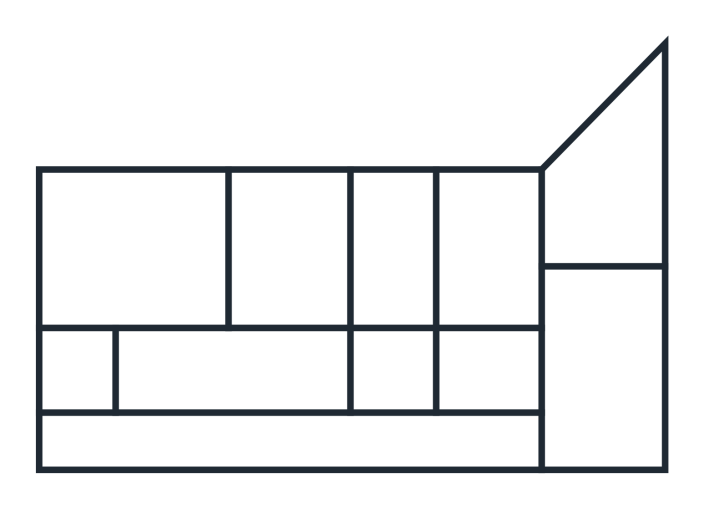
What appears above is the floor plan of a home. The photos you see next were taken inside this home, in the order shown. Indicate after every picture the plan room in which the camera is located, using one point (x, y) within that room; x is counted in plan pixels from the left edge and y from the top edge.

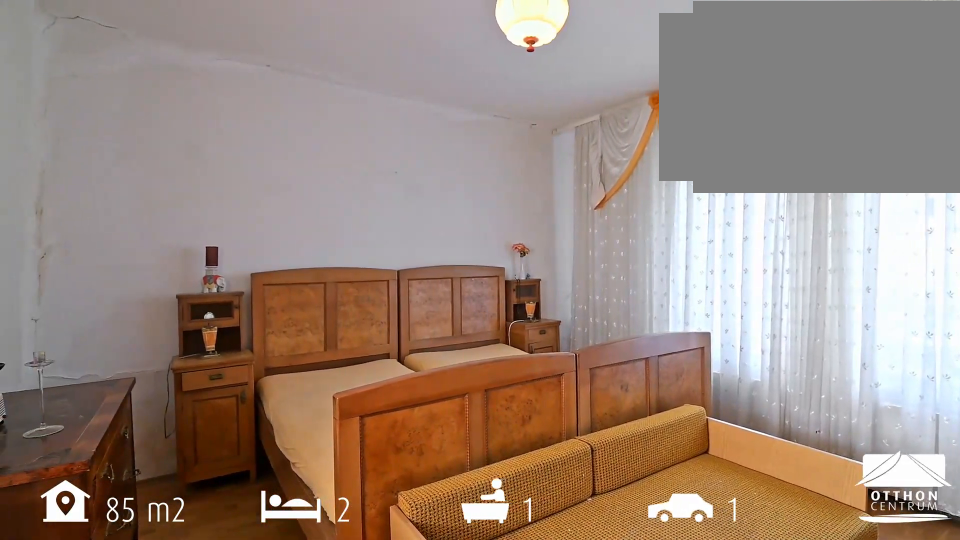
(137, 251)
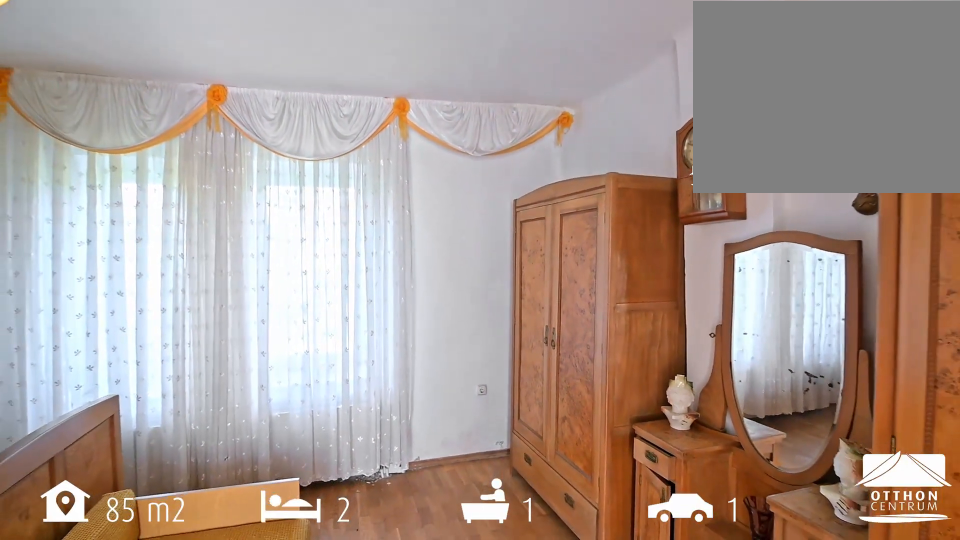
(137, 251)
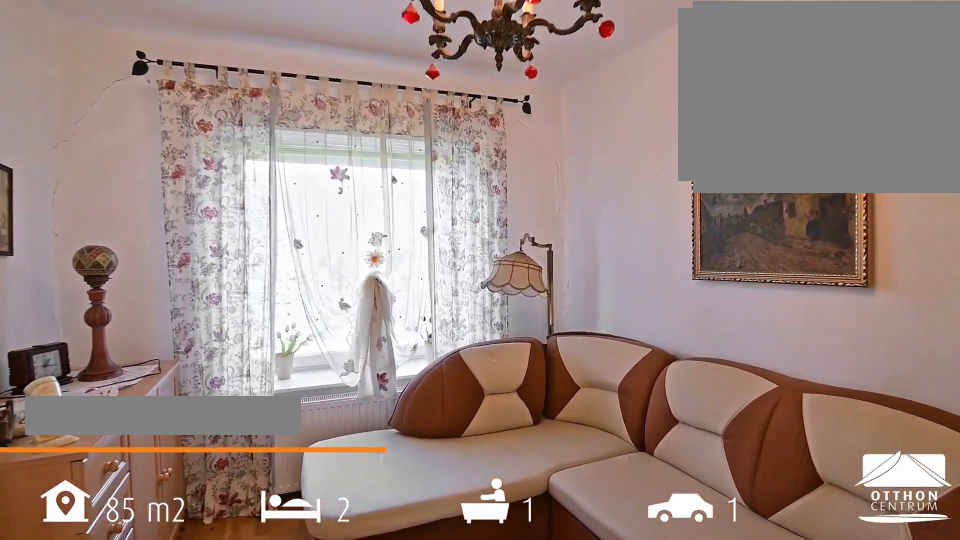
(293, 251)
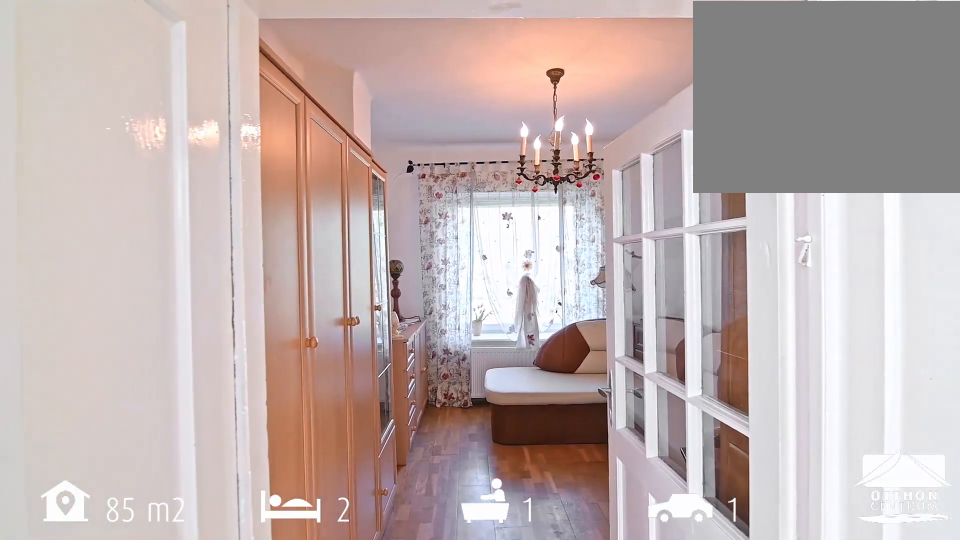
(293, 251)
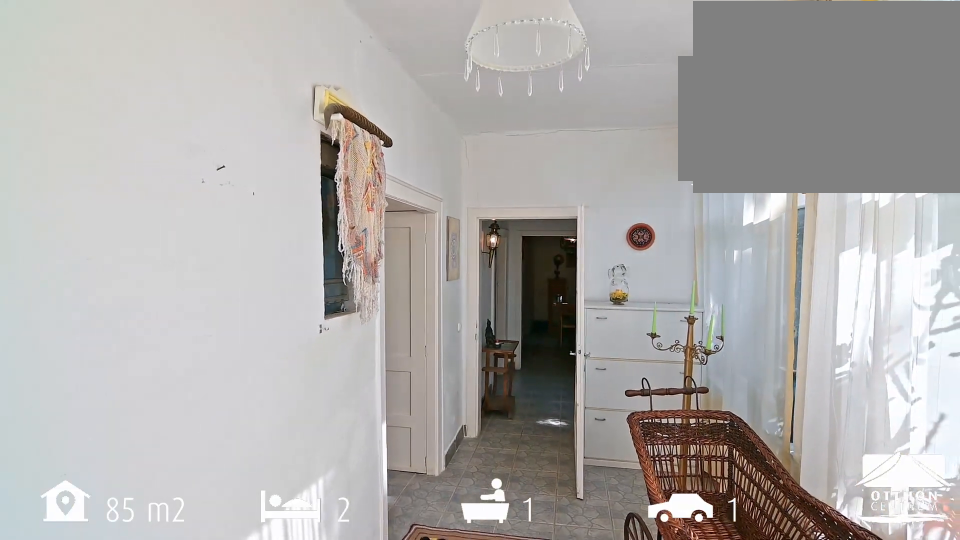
(238, 376)
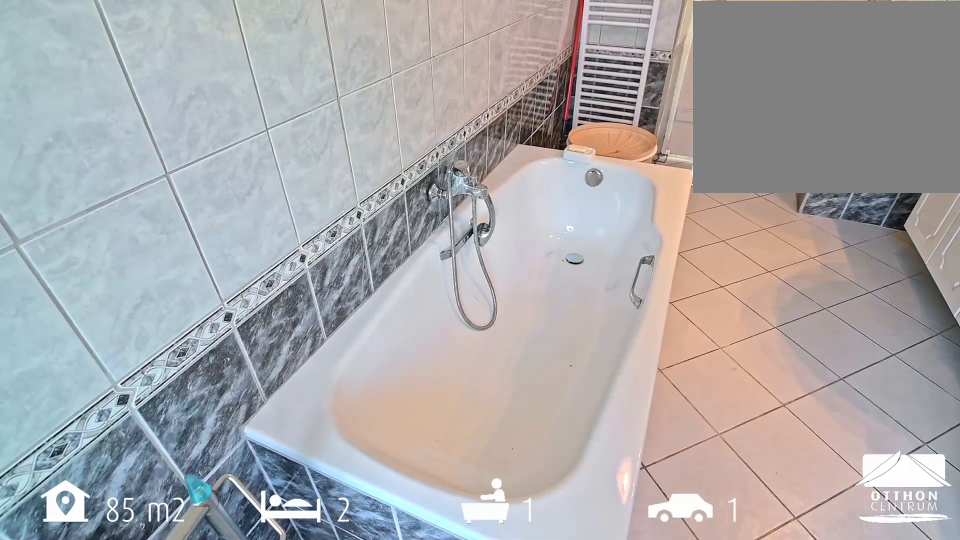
(394, 267)
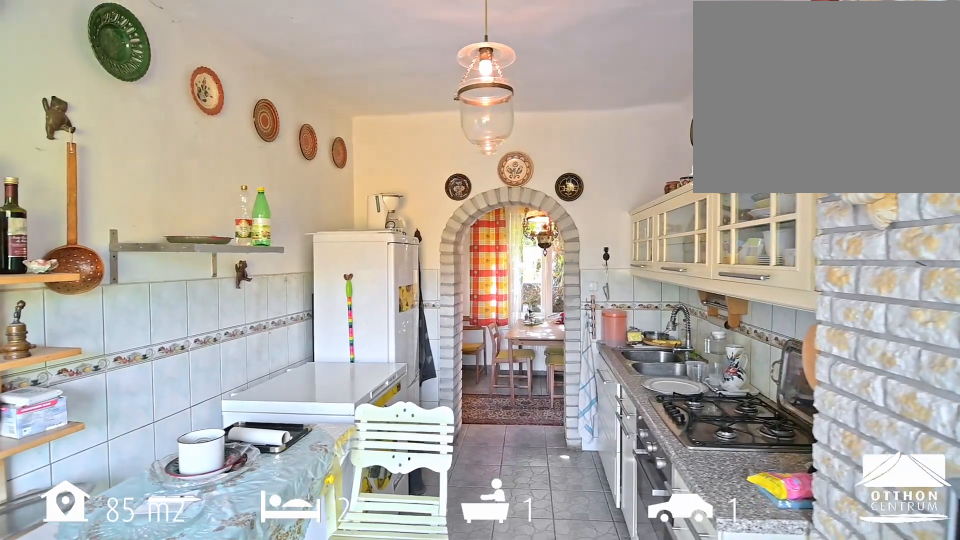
(492, 263)
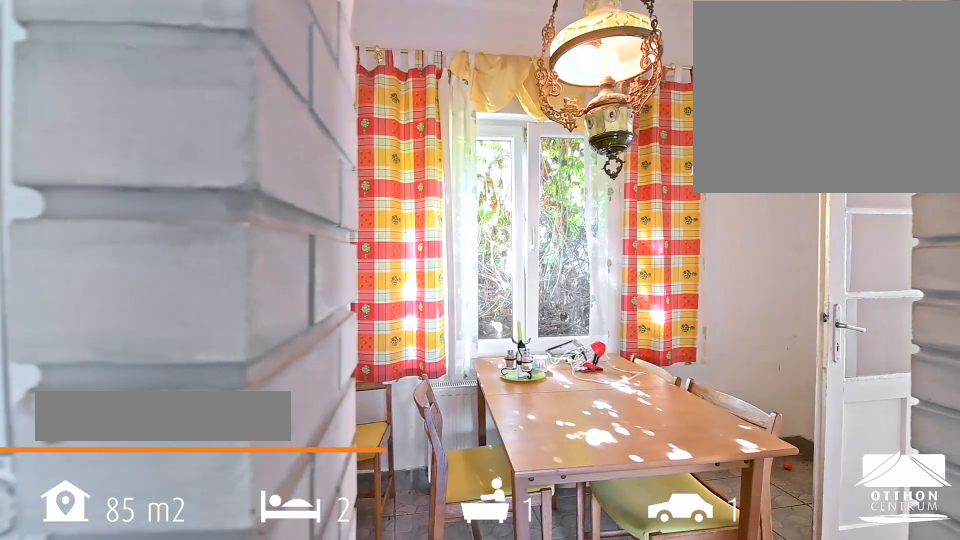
(492, 372)
